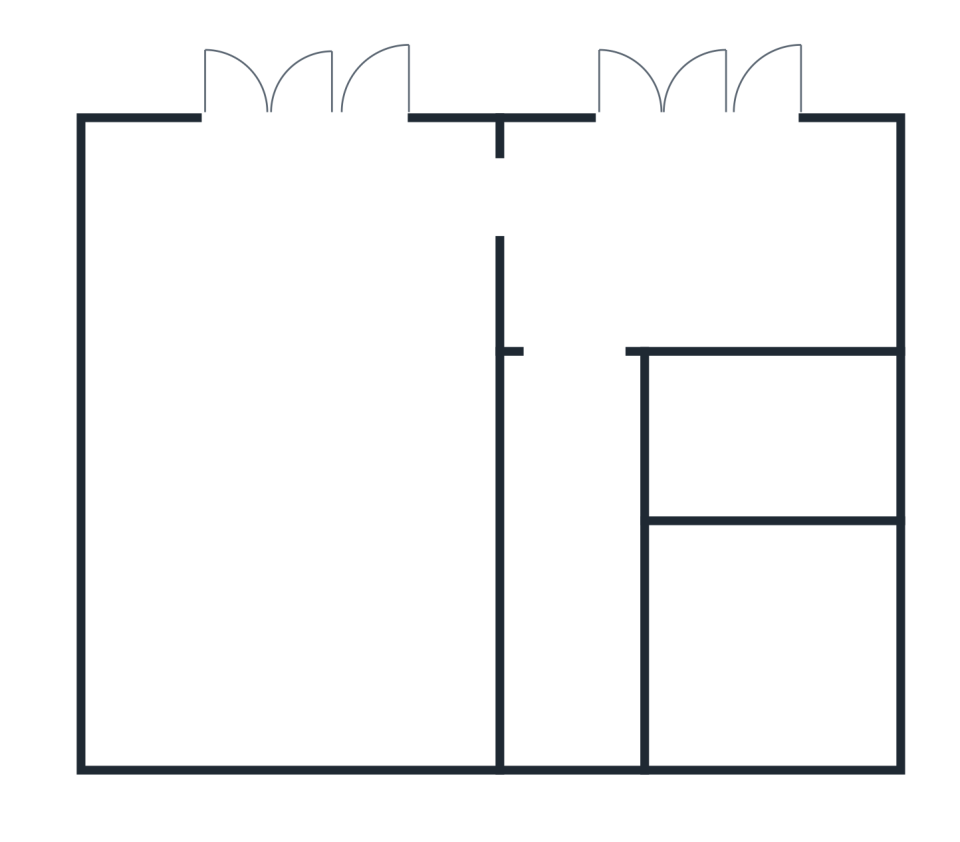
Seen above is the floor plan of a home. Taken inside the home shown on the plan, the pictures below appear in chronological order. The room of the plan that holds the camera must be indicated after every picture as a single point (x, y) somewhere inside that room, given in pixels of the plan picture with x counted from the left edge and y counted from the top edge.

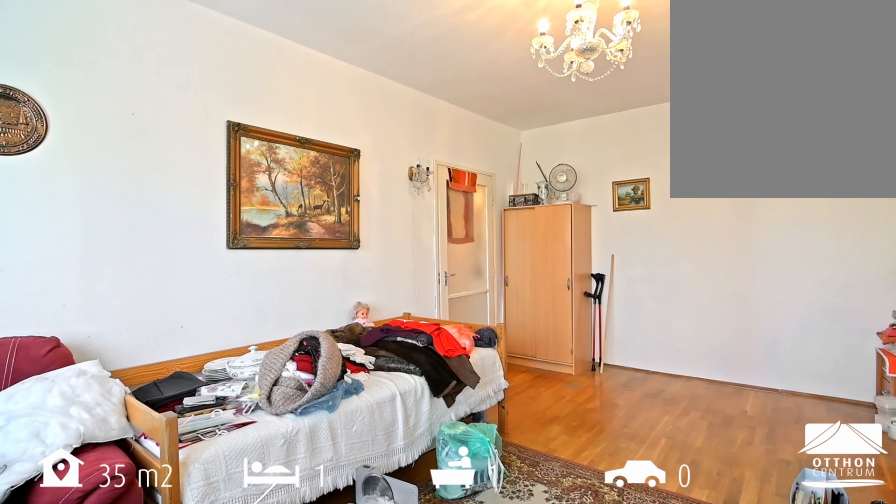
(299, 438)
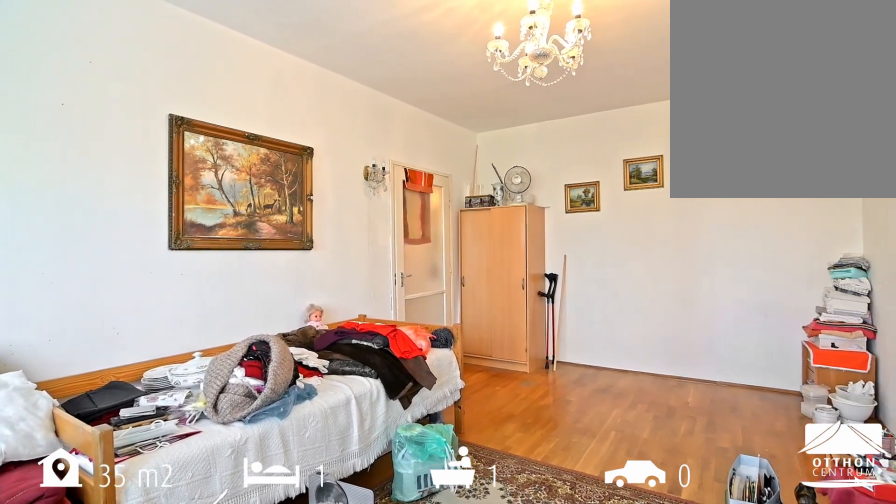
(299, 438)
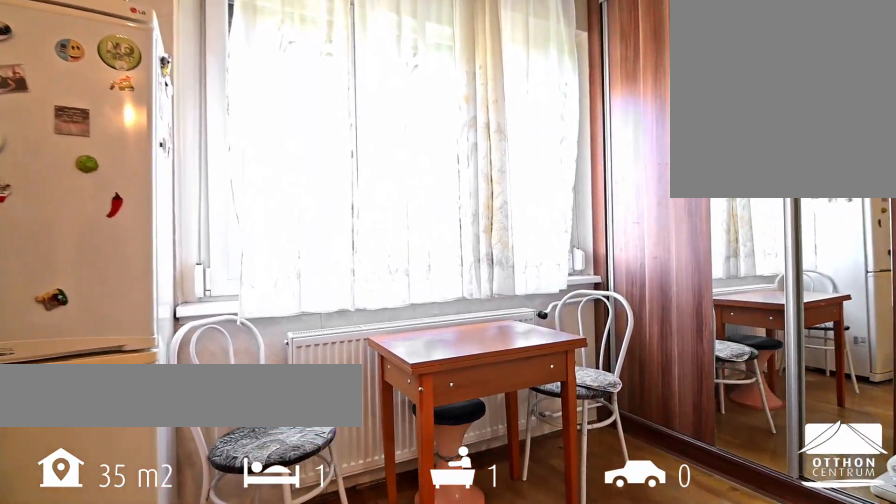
(709, 250)
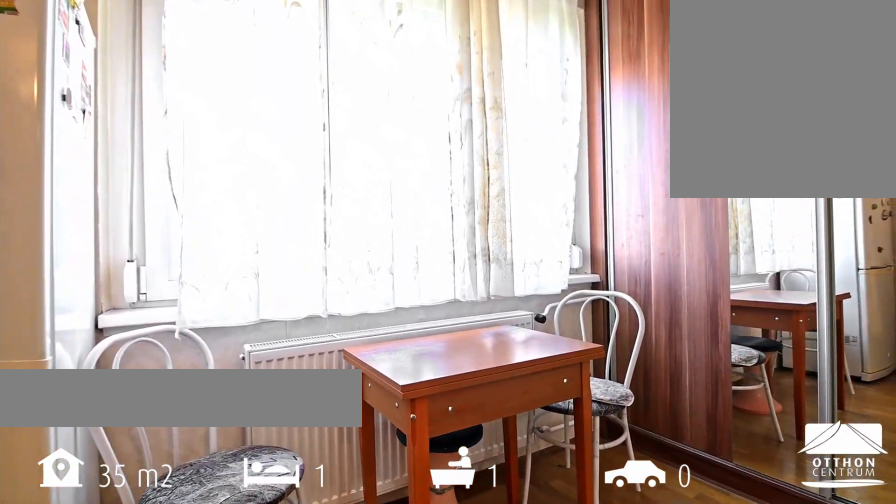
(709, 250)
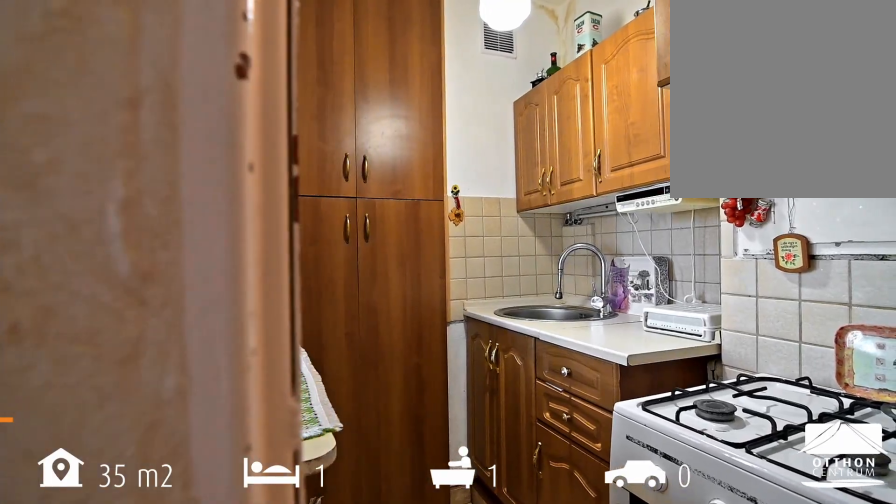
(783, 437)
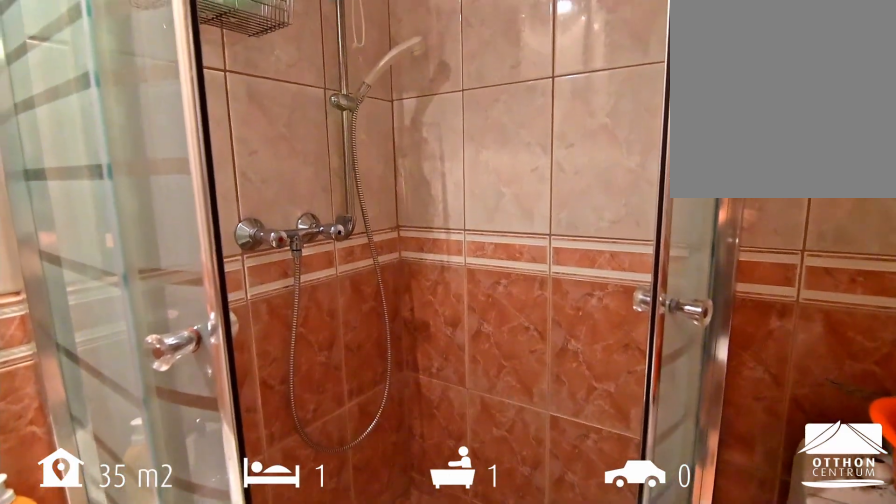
(784, 654)
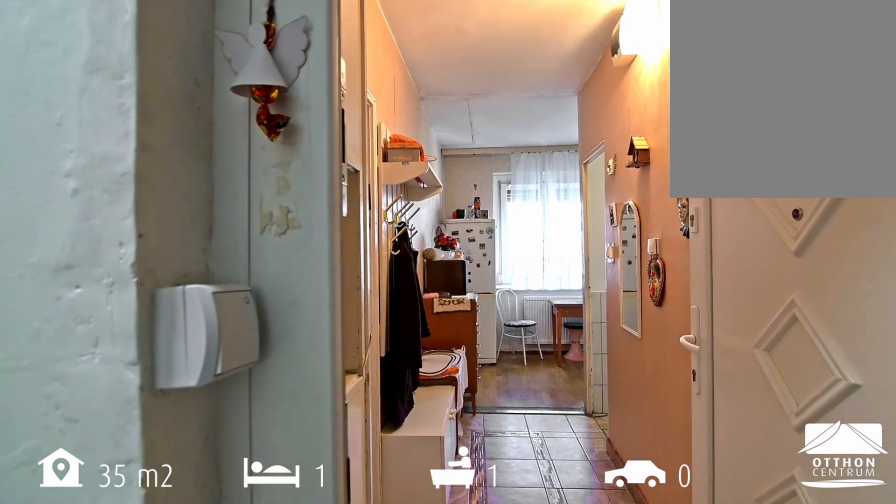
(590, 552)
